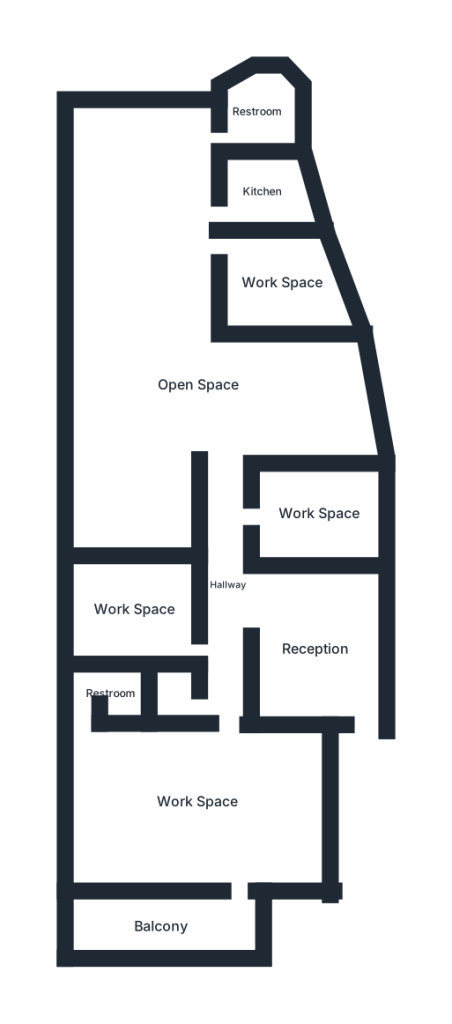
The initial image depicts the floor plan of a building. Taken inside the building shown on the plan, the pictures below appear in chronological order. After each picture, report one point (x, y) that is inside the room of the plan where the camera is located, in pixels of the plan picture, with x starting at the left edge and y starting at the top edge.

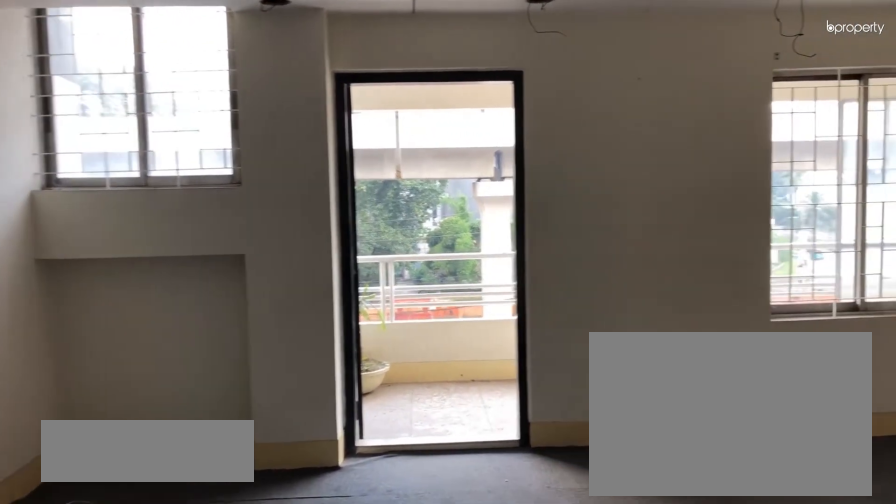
(197, 803)
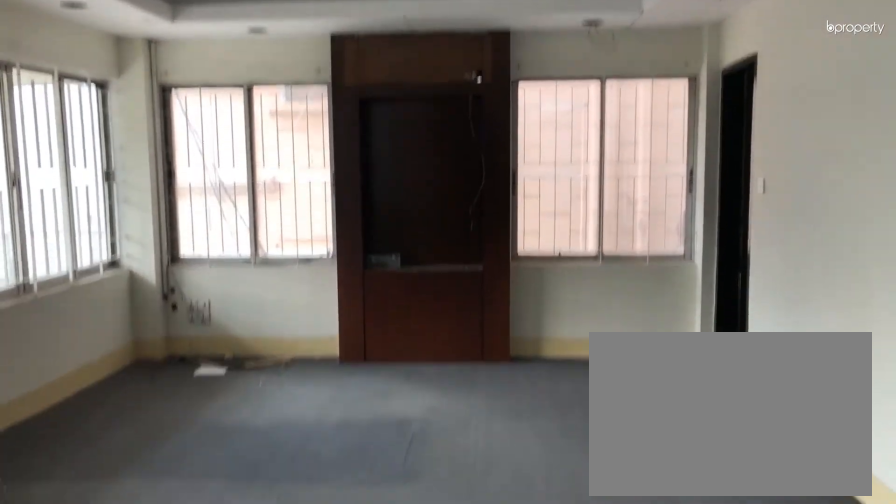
(197, 803)
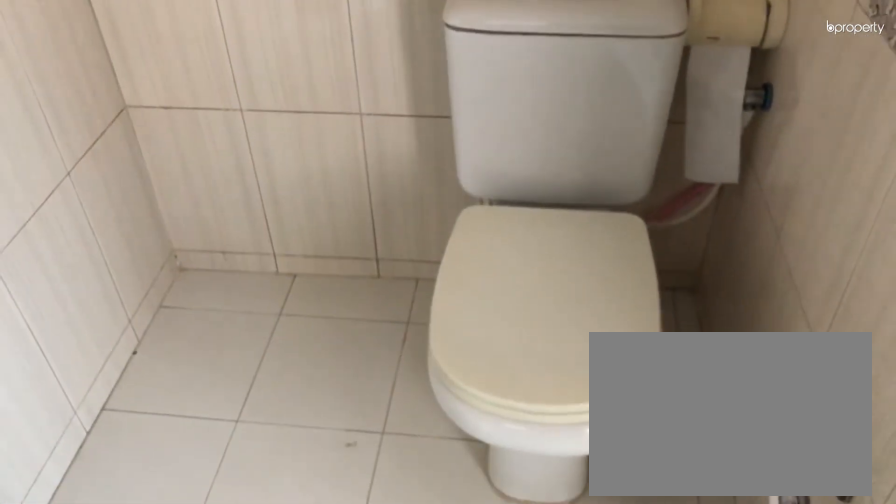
(105, 698)
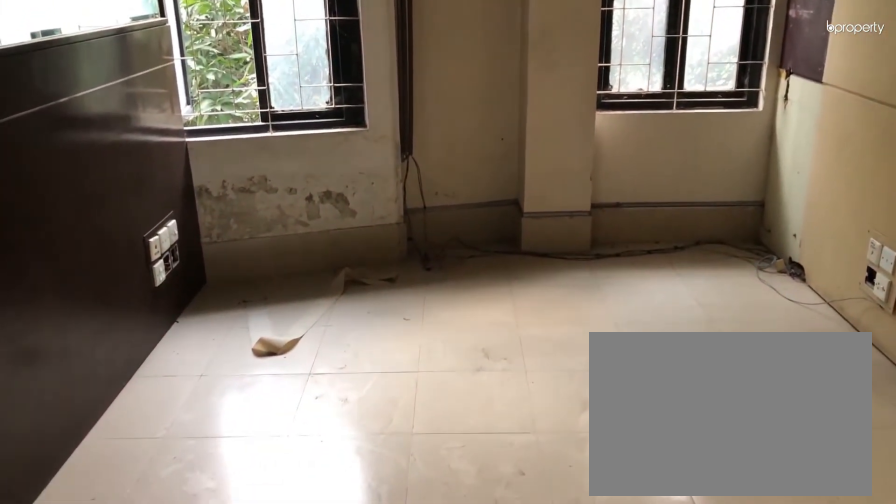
(319, 512)
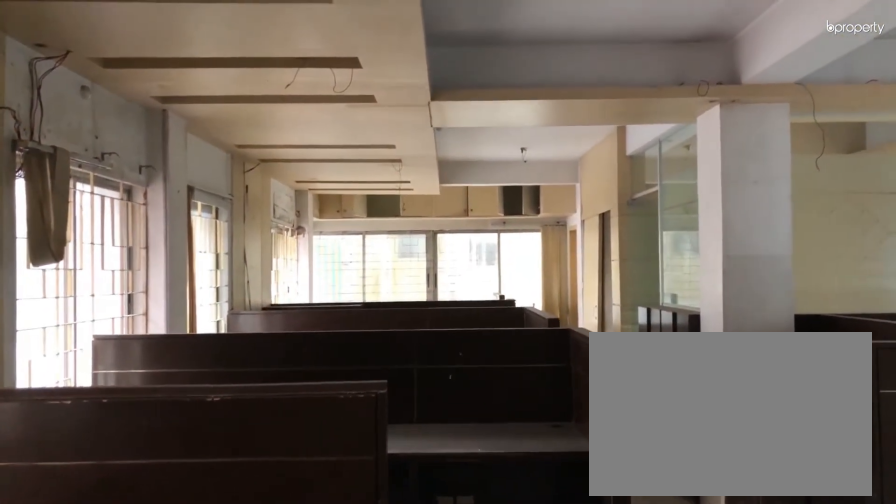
(197, 386)
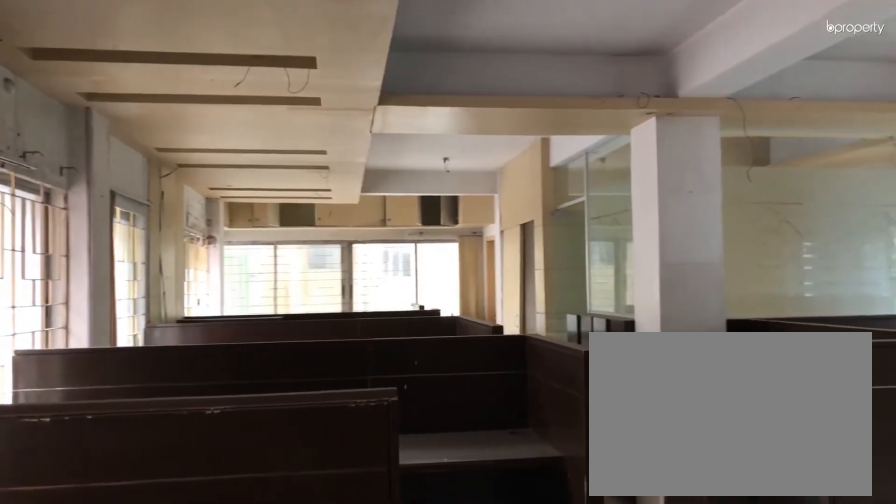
(197, 386)
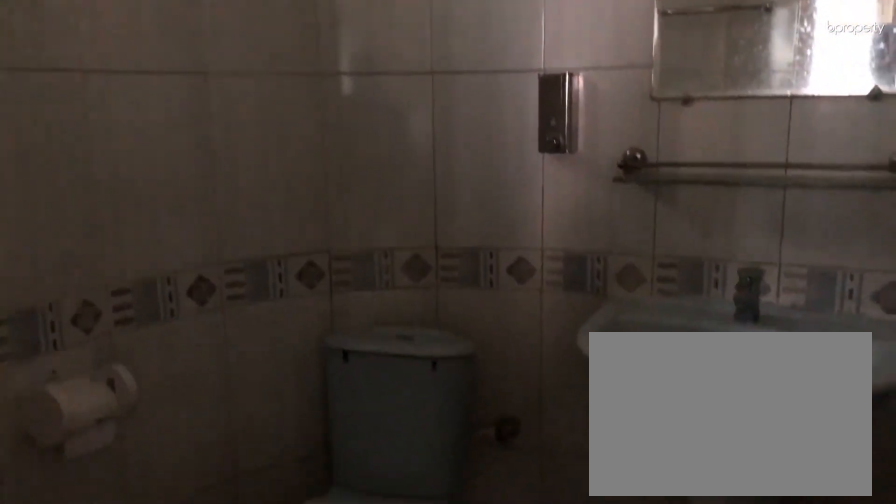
(254, 108)
